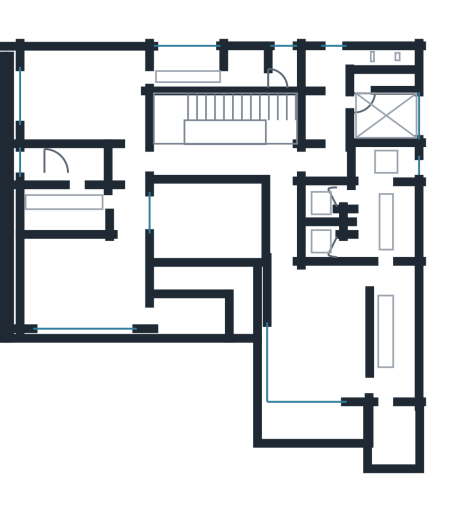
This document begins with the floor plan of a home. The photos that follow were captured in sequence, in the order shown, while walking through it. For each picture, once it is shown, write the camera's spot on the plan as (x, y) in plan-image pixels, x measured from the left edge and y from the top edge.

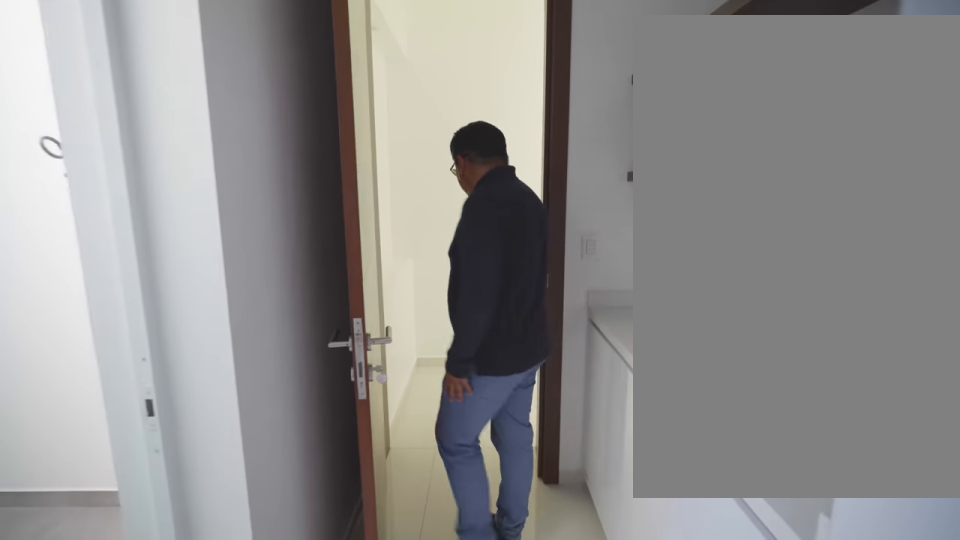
(333, 97)
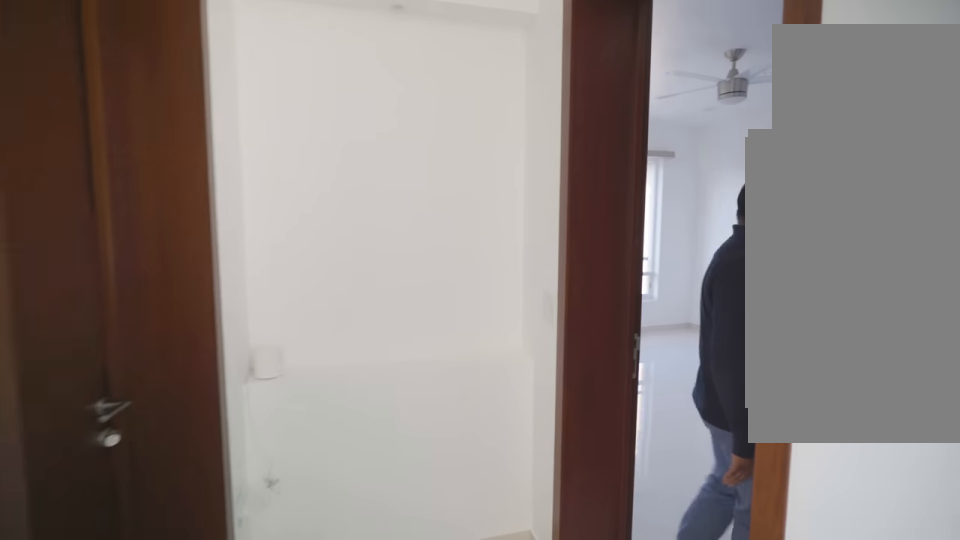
(132, 137)
